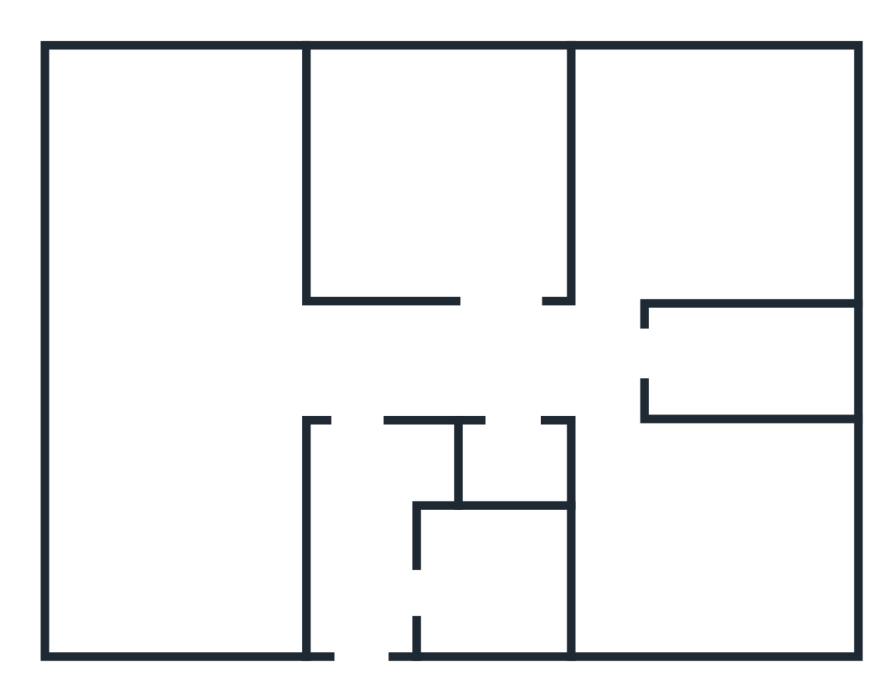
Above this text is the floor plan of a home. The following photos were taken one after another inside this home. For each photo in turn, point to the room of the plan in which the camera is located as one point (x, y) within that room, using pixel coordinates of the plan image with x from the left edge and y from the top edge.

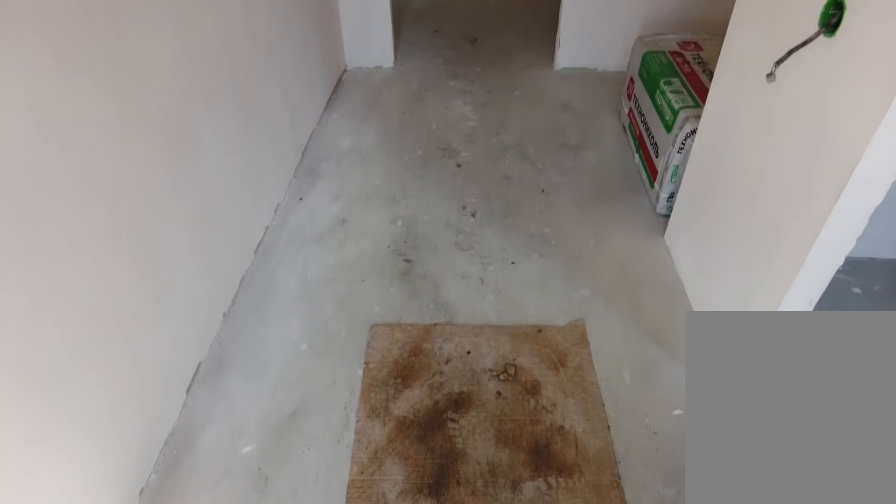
(363, 629)
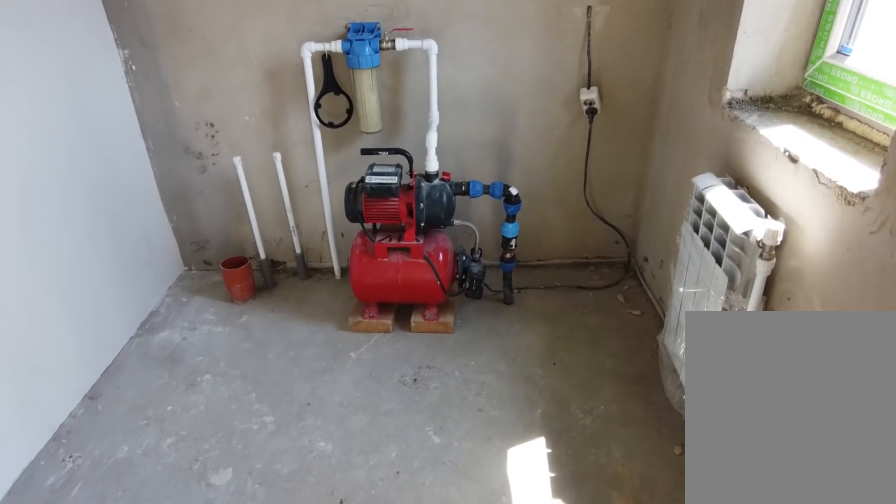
(461, 621)
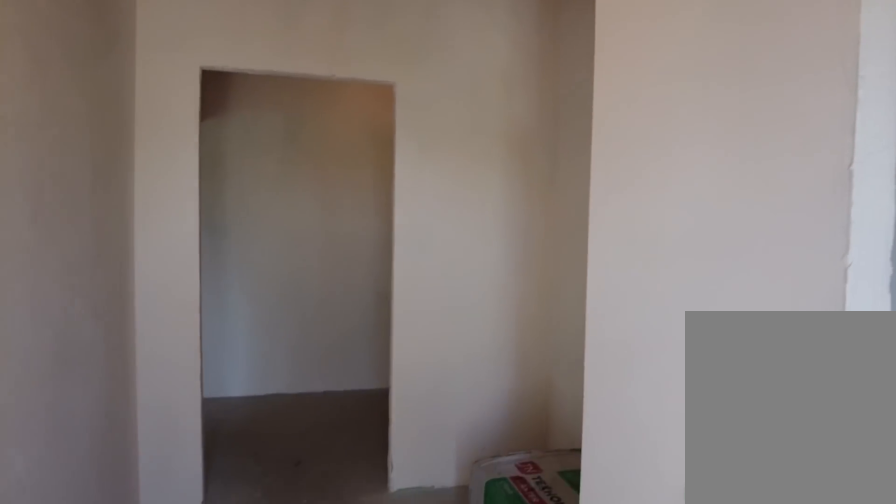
(378, 612)
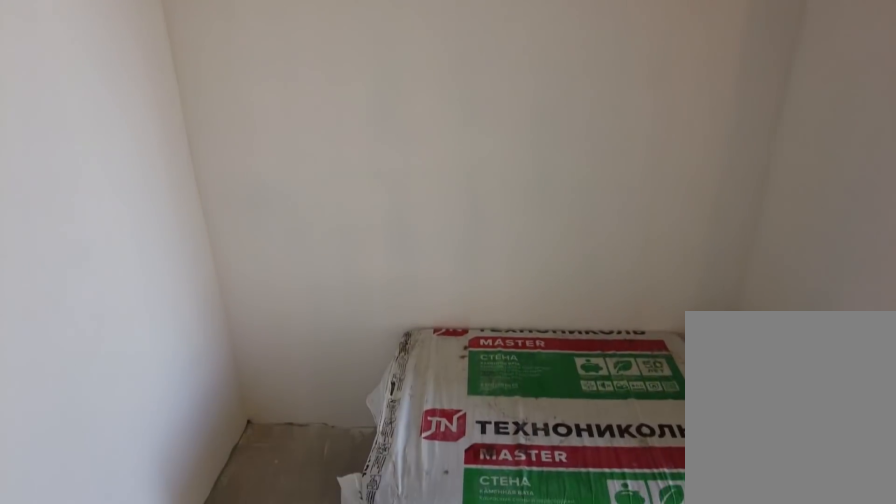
(354, 491)
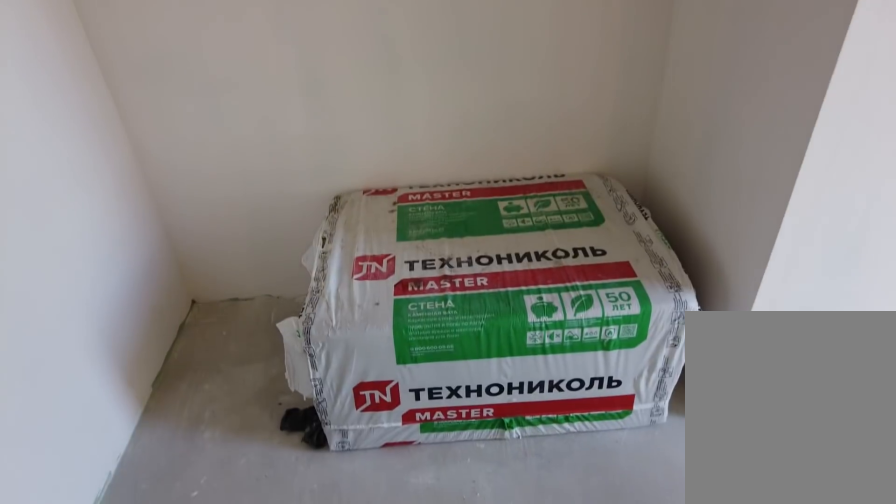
(354, 491)
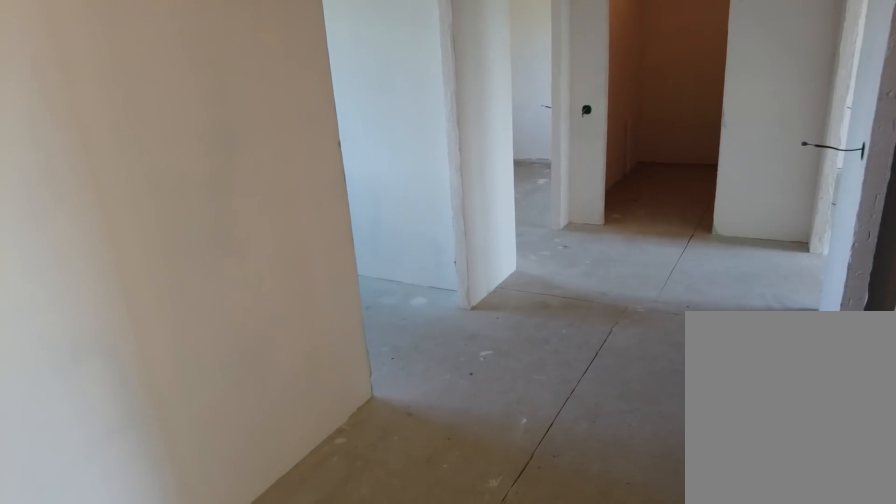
(362, 391)
